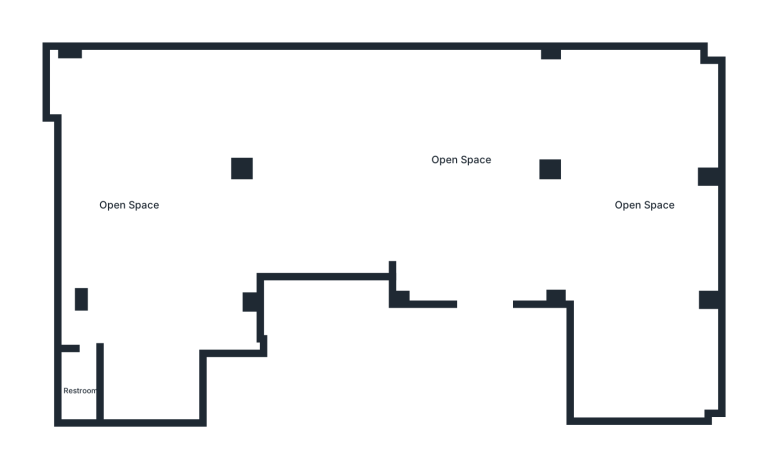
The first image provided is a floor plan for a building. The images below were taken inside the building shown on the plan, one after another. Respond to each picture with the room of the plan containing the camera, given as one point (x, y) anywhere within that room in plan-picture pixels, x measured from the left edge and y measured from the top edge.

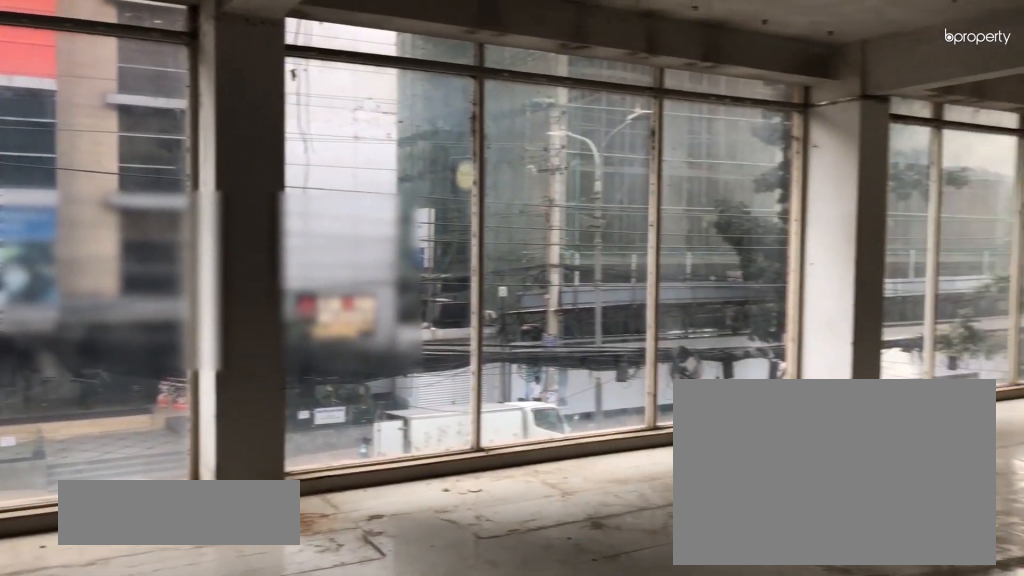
(641, 206)
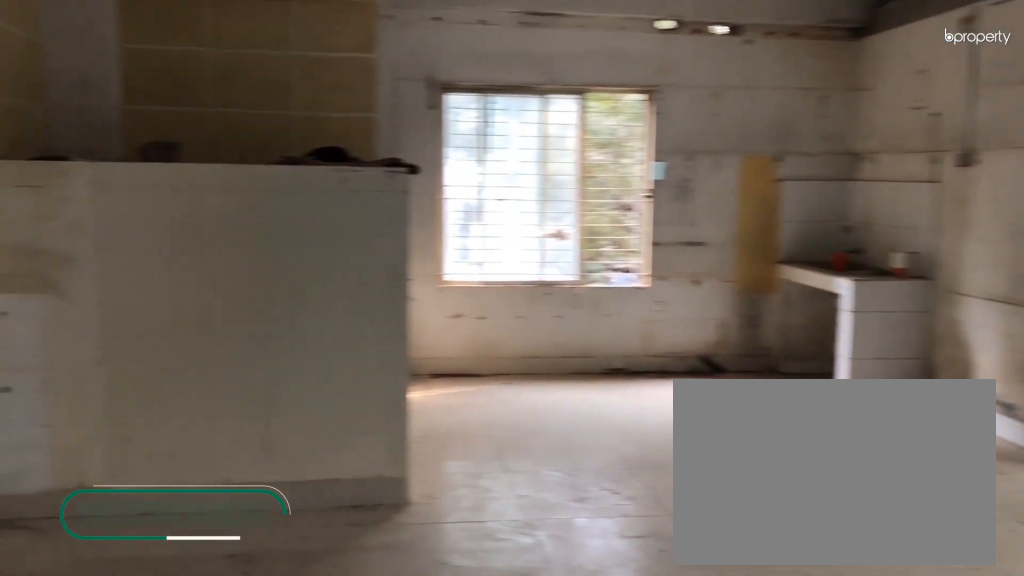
(127, 207)
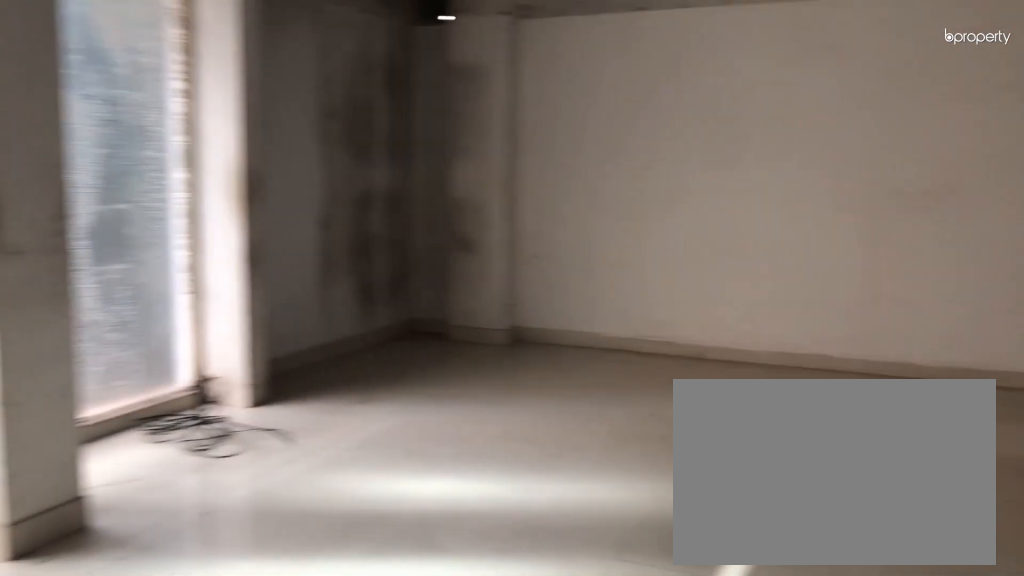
(127, 207)
